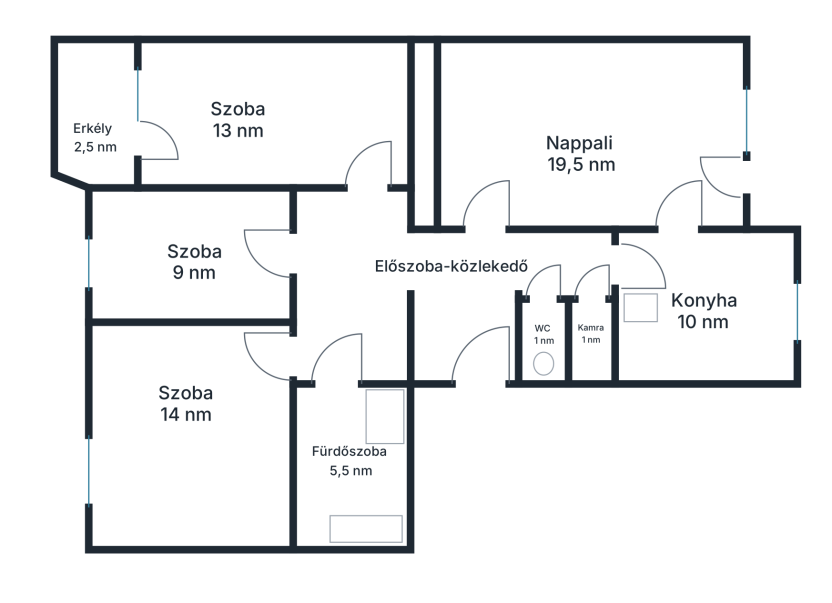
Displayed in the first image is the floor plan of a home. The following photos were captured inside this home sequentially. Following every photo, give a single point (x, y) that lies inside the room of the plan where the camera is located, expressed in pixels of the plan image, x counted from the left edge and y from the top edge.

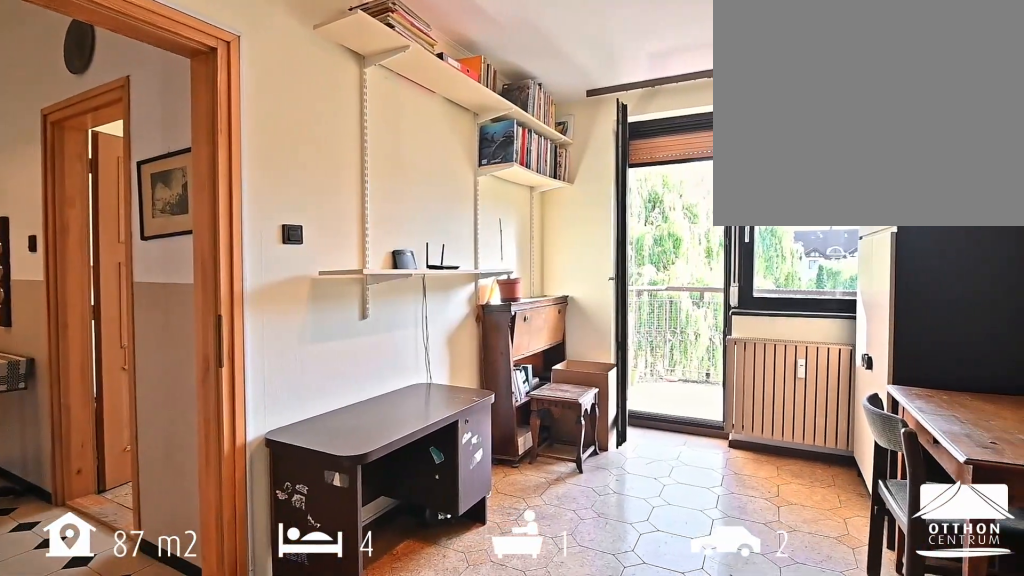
(239, 116)
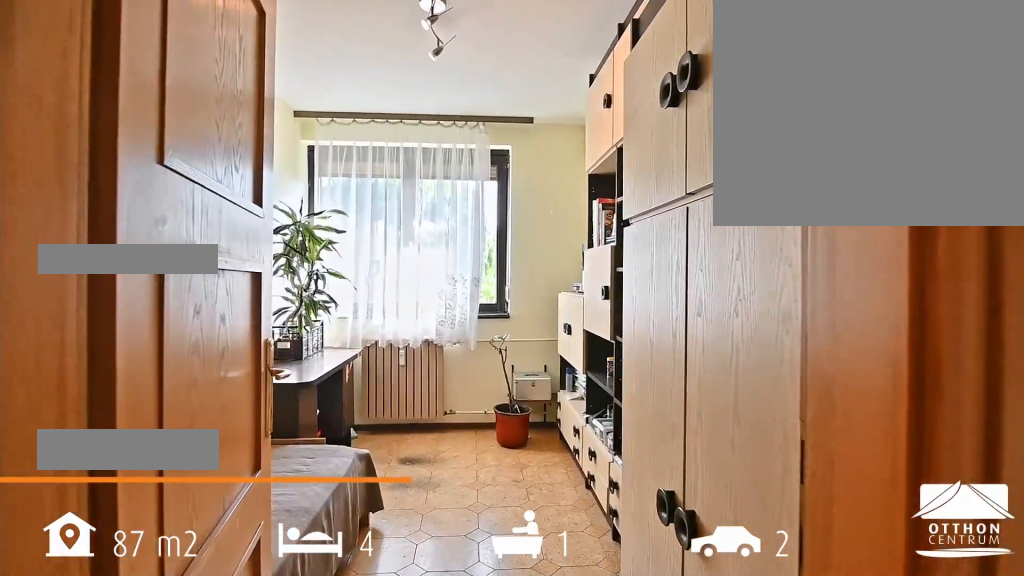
(195, 260)
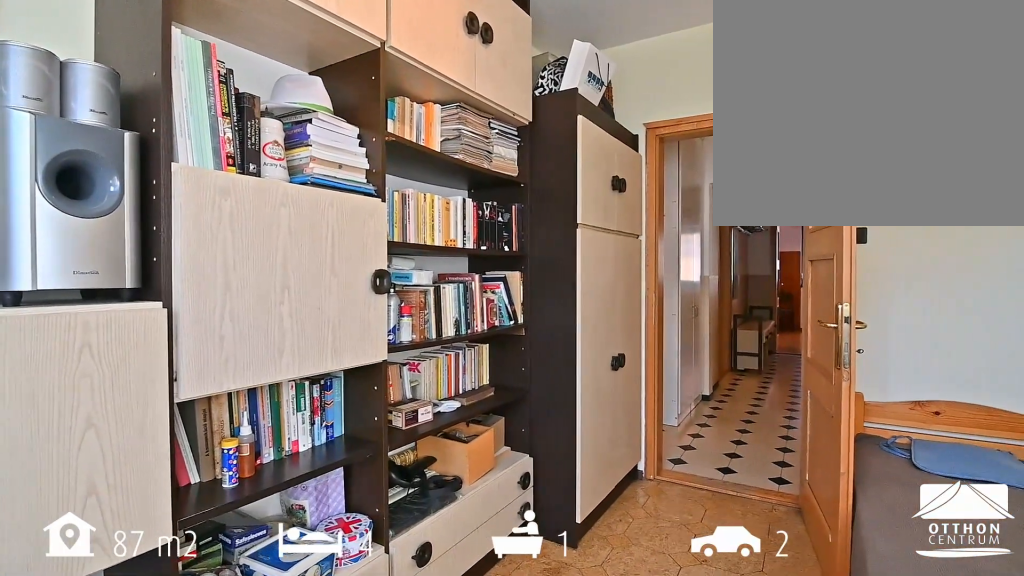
(195, 260)
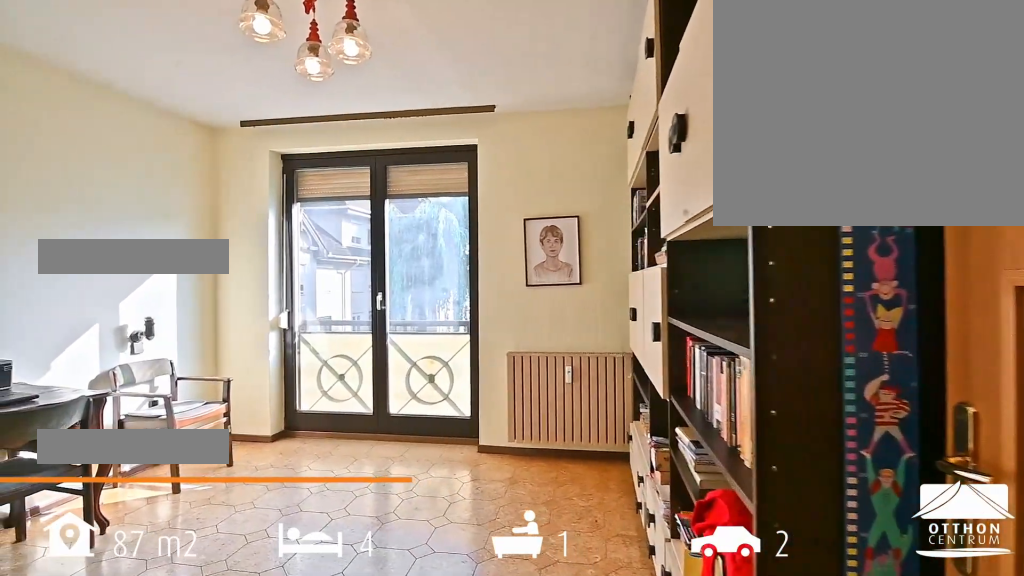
(187, 405)
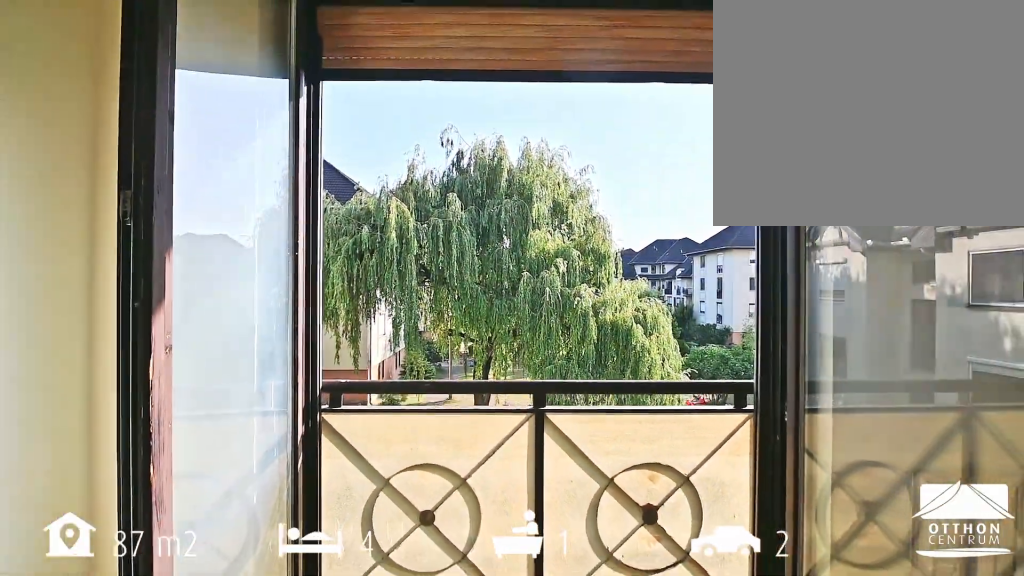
(187, 405)
